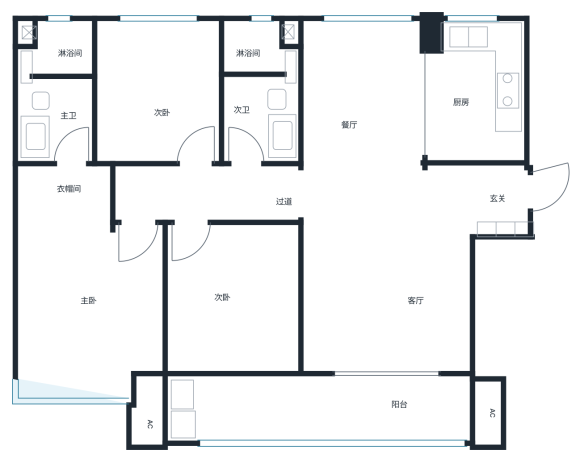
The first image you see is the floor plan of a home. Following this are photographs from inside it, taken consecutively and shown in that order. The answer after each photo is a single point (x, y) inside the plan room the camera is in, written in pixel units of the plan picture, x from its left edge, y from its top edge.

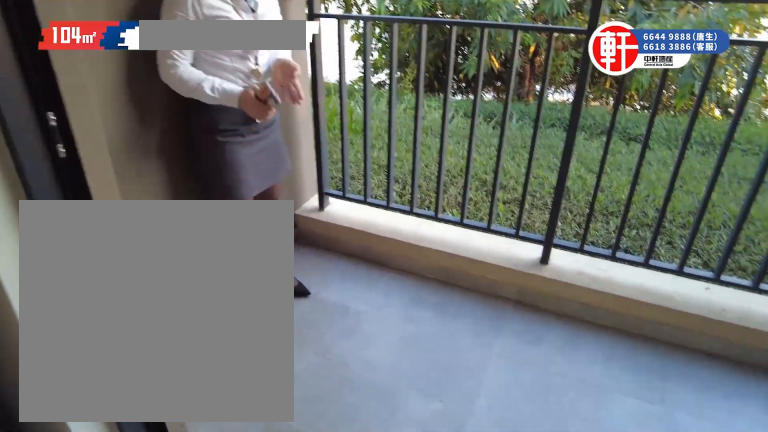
(333, 409)
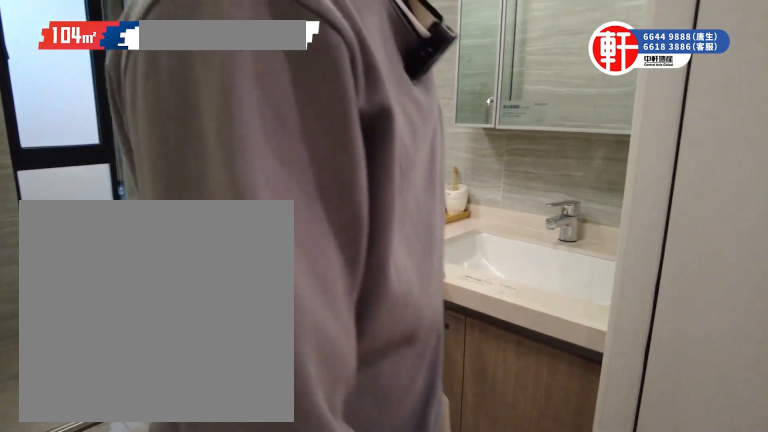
(265, 119)
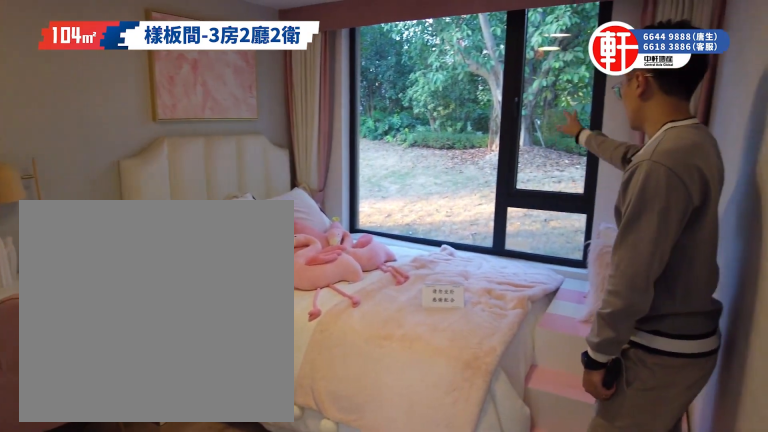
(172, 120)
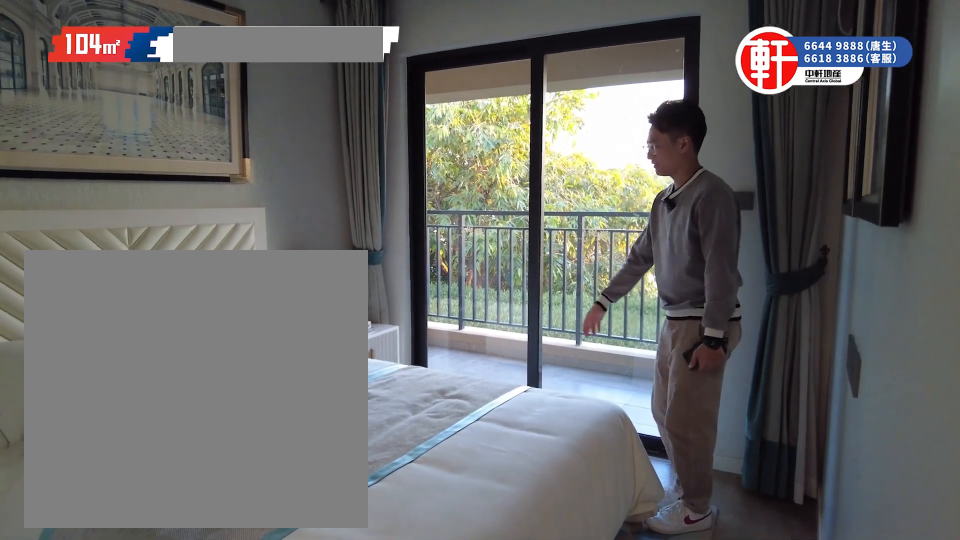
(234, 324)
